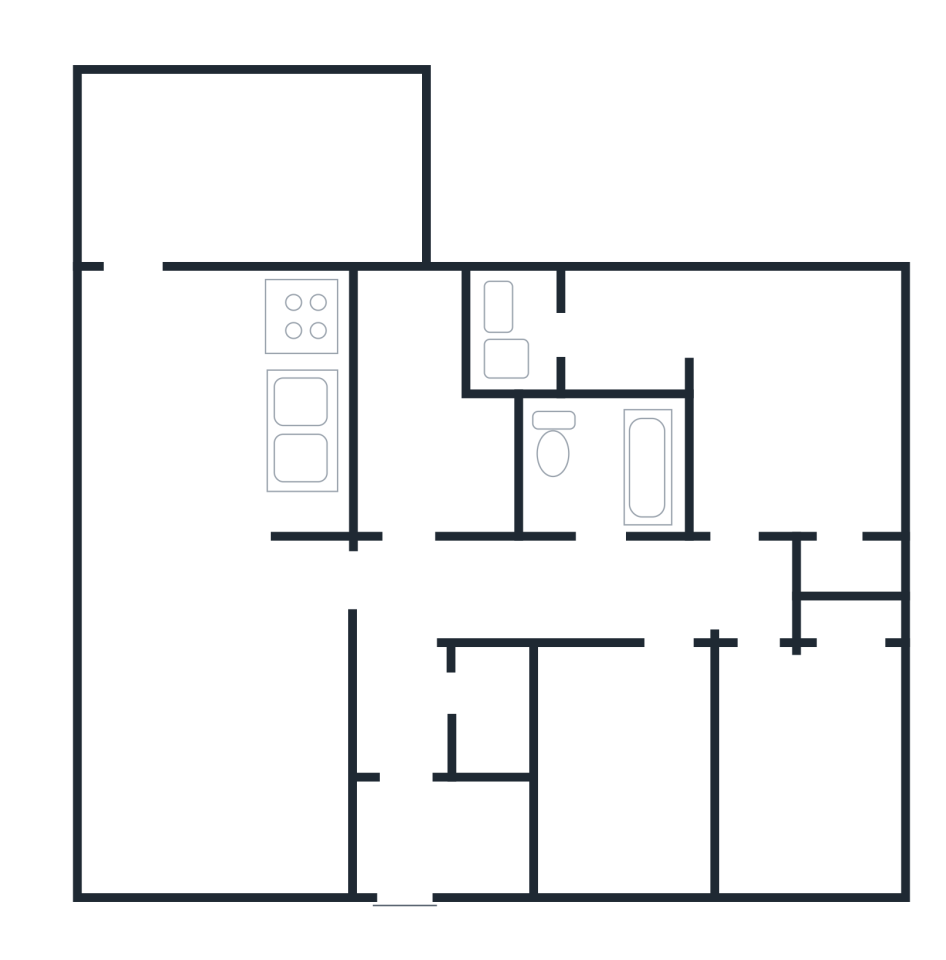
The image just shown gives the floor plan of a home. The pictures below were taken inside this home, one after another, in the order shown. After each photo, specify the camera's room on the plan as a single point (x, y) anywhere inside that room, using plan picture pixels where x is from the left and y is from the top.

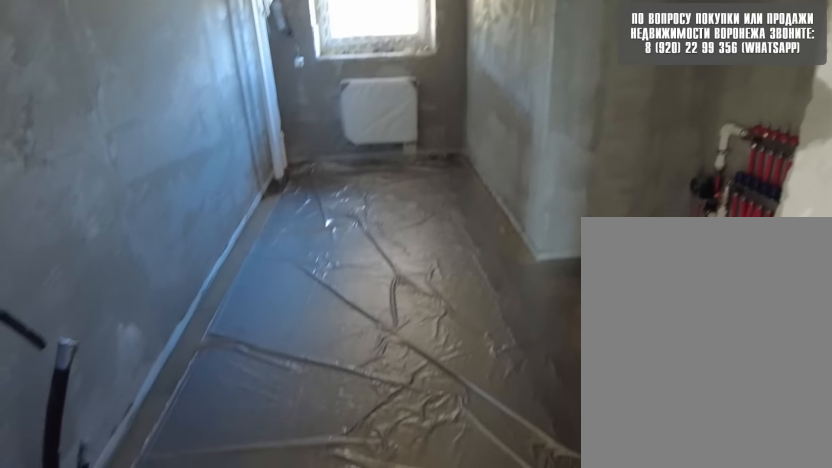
(438, 500)
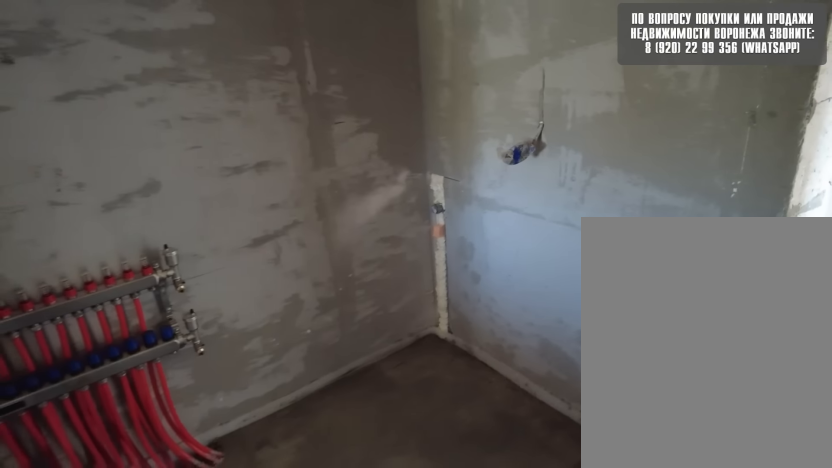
(443, 472)
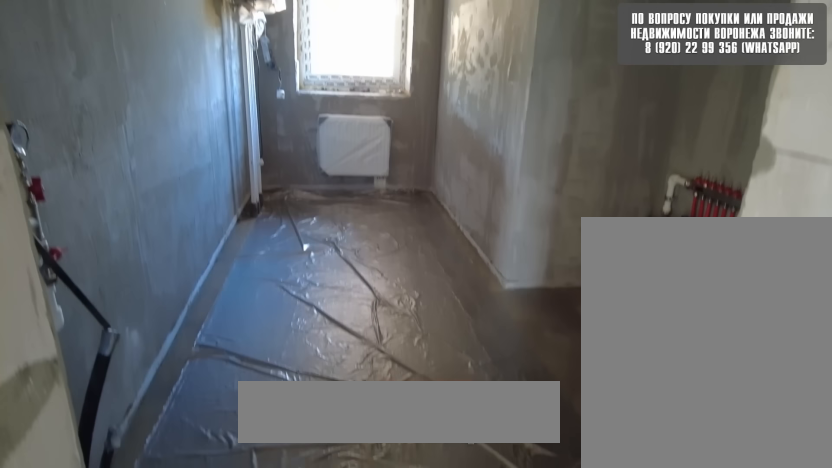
(442, 477)
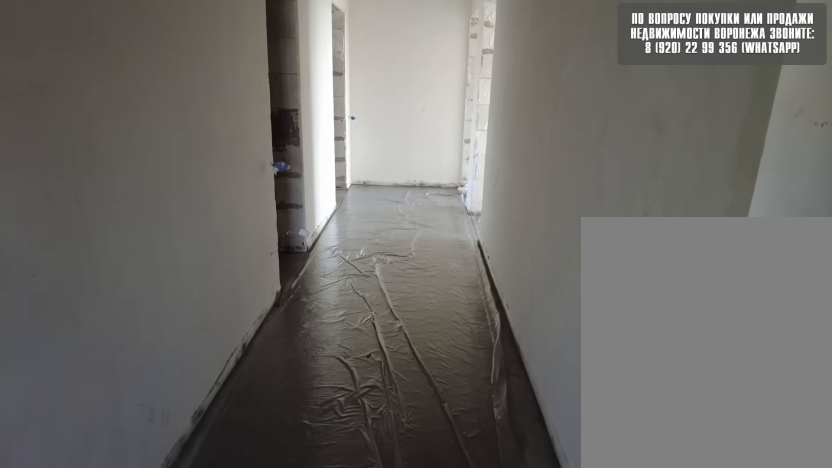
(422, 621)
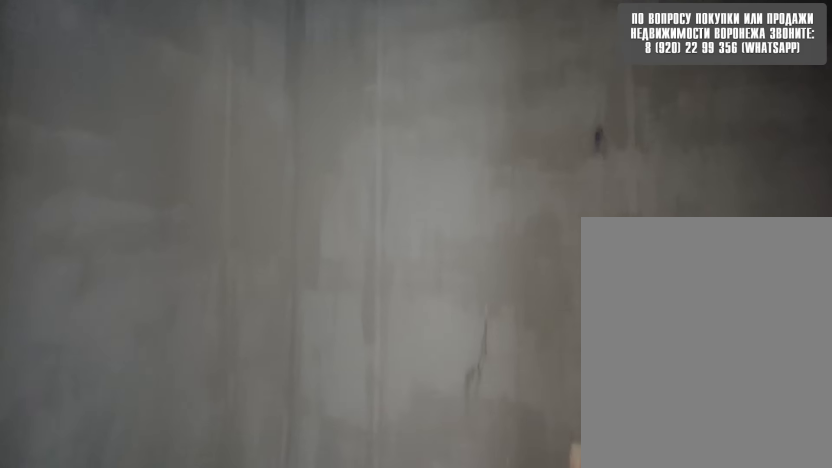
(626, 612)
